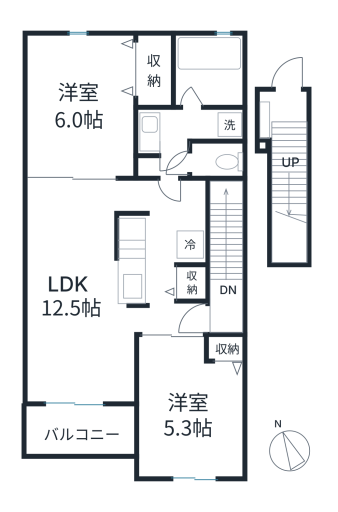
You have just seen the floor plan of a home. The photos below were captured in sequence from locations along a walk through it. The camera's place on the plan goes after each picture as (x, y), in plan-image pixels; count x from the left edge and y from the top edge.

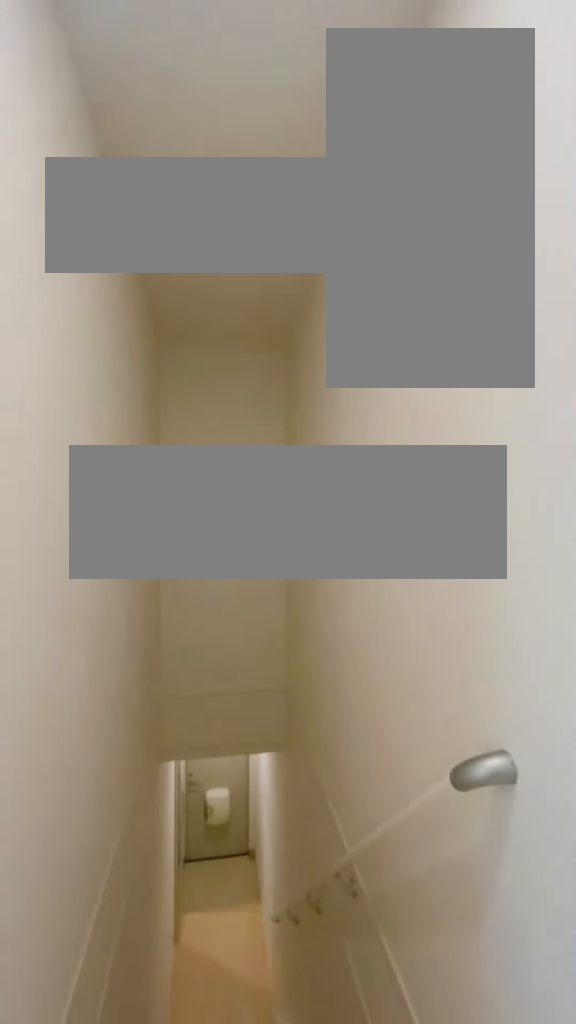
(226, 246)
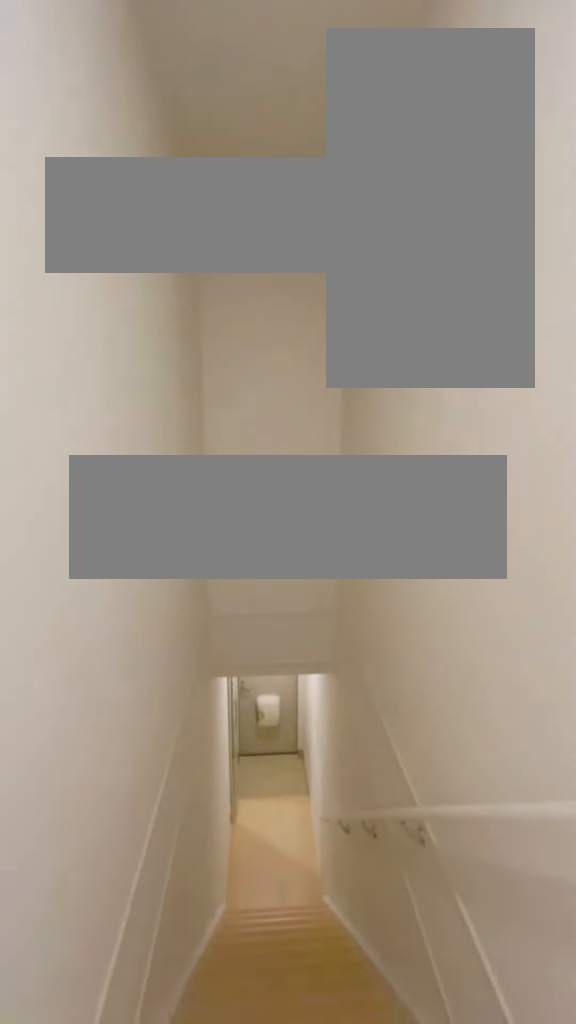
(226, 228)
